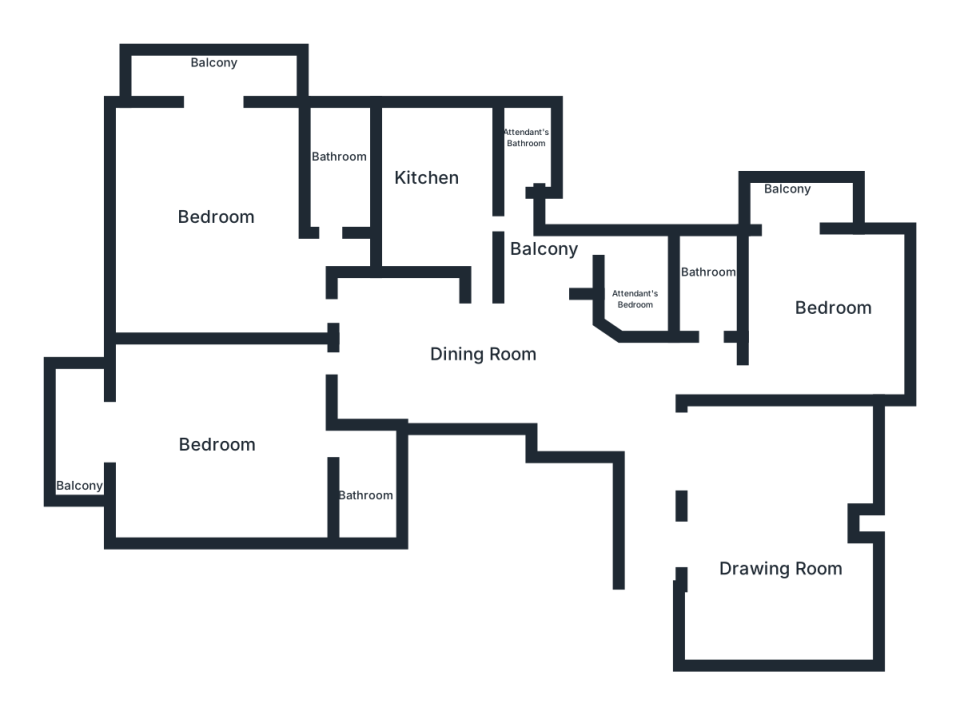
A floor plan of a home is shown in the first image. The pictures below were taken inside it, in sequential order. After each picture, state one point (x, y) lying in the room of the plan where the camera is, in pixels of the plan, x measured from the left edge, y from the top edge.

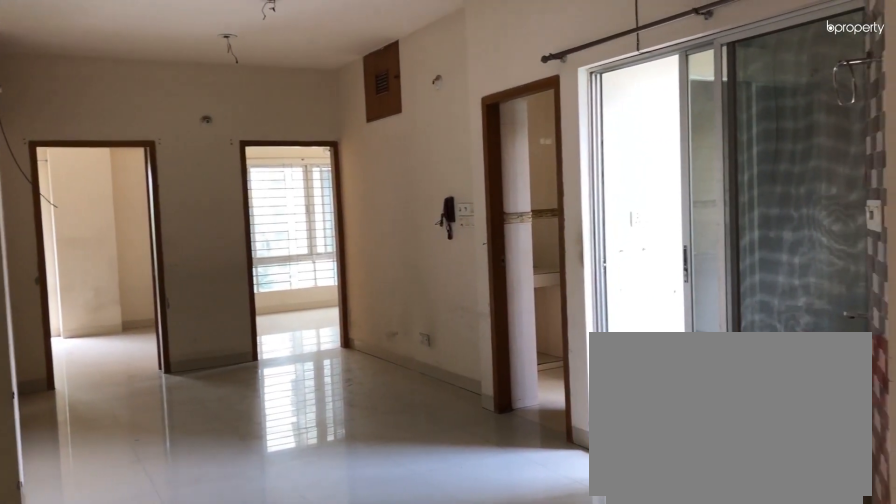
(469, 345)
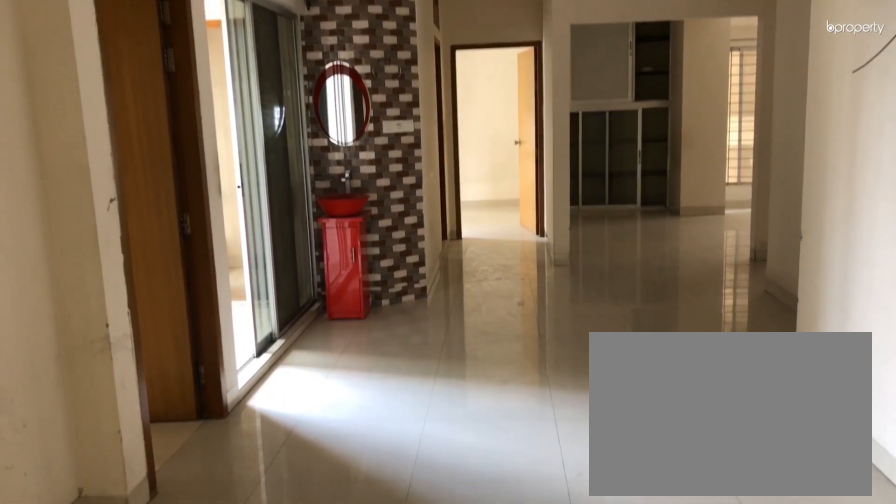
(468, 345)
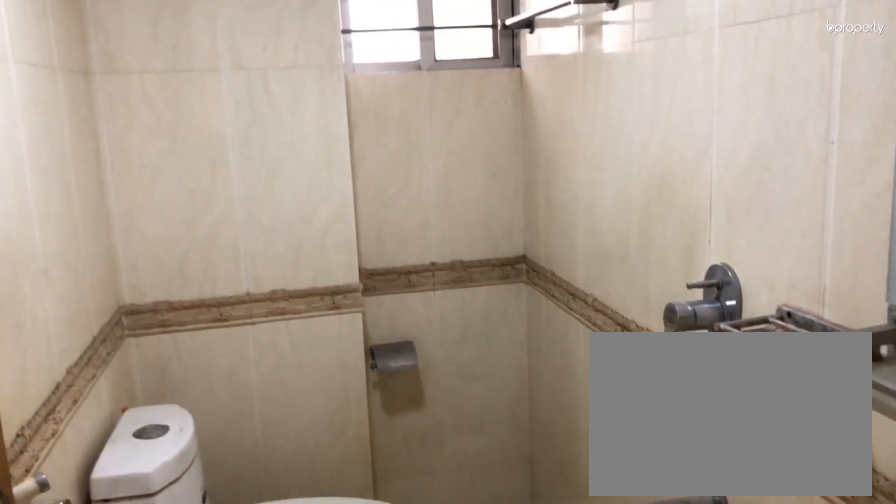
(711, 280)
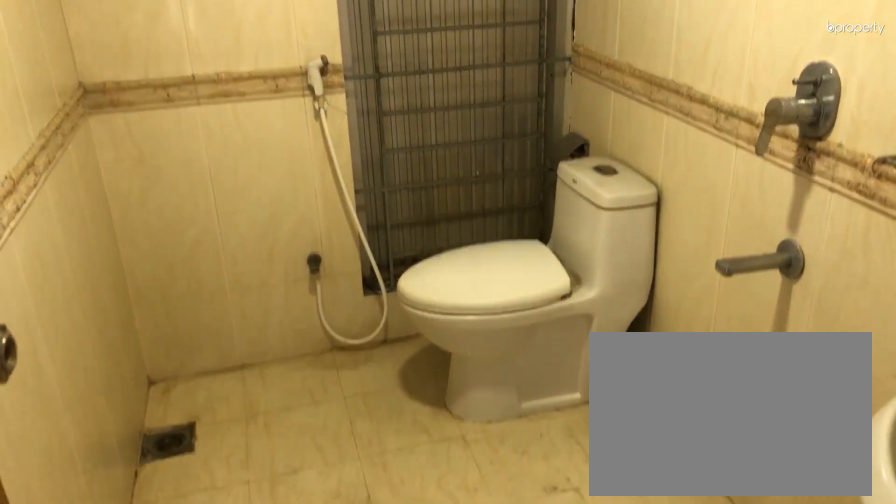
(336, 161)
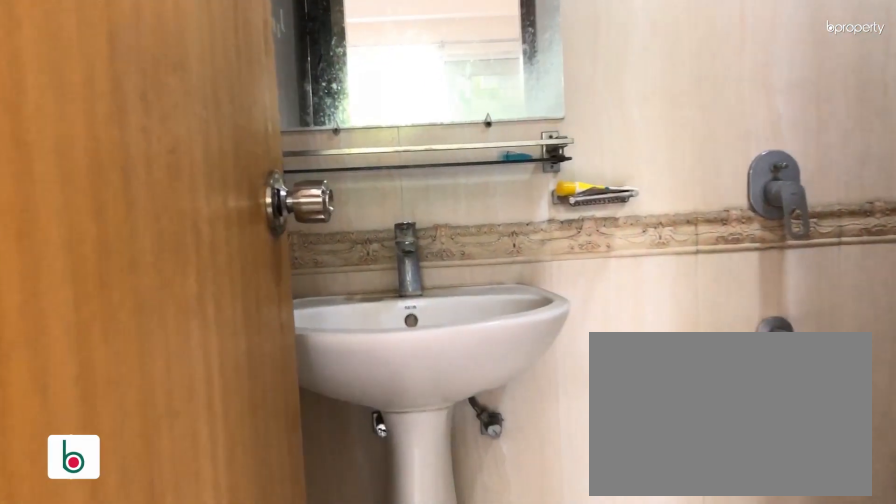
(367, 481)
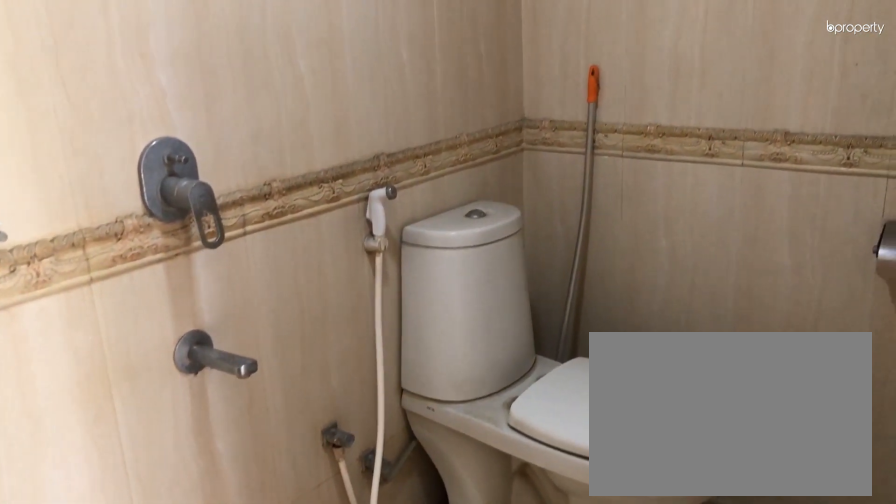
(367, 481)
